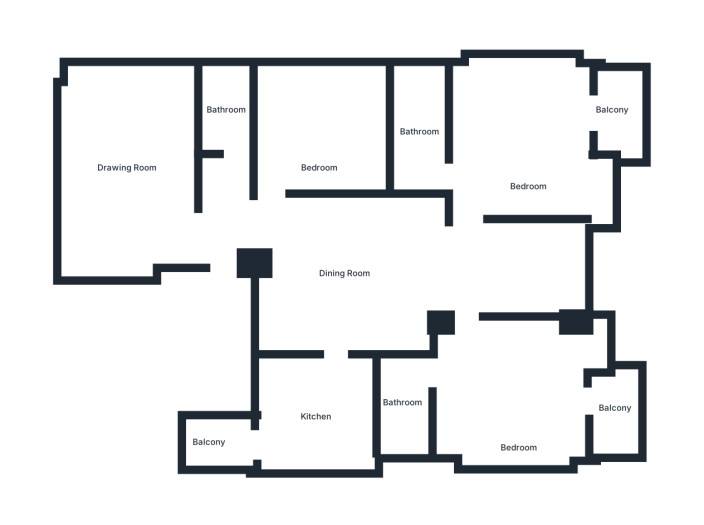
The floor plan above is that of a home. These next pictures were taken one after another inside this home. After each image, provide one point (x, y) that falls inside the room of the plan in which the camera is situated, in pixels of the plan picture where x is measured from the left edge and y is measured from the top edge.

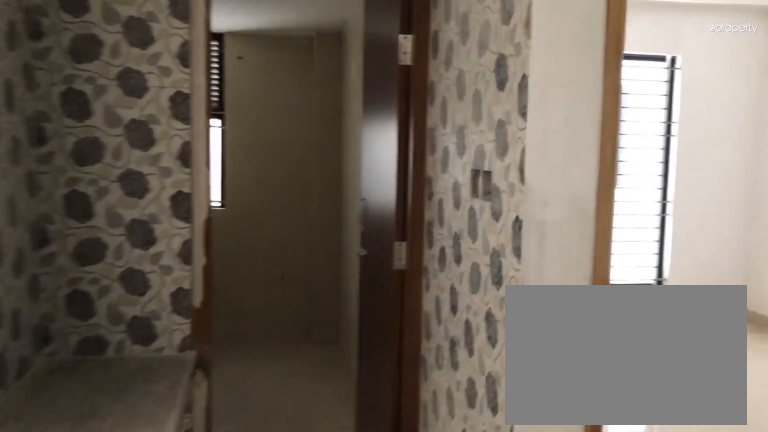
(291, 230)
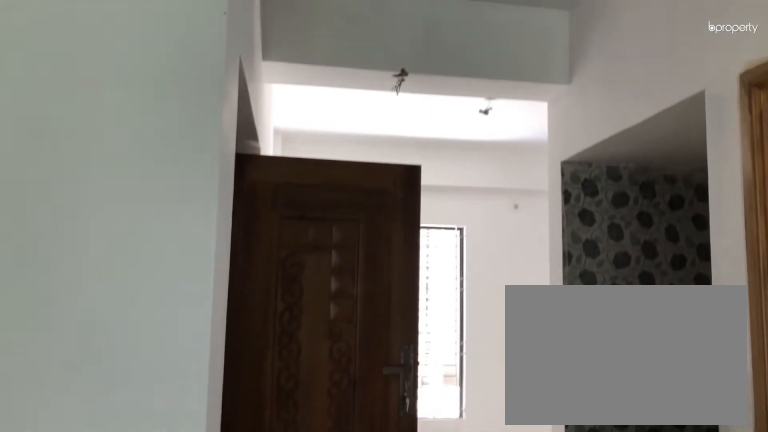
(350, 288)
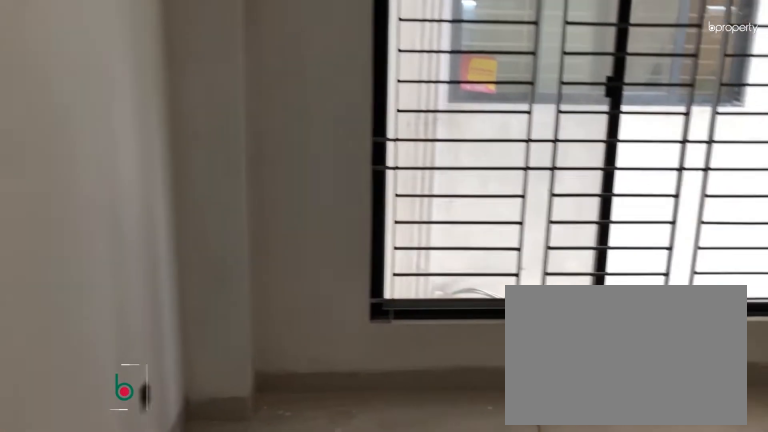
(313, 139)
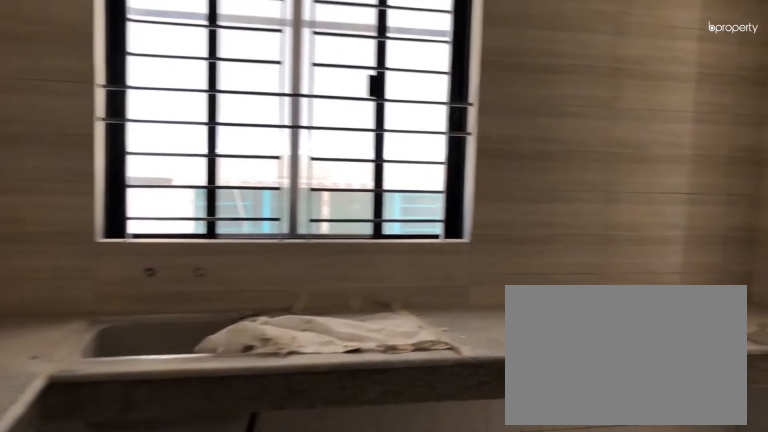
(314, 415)
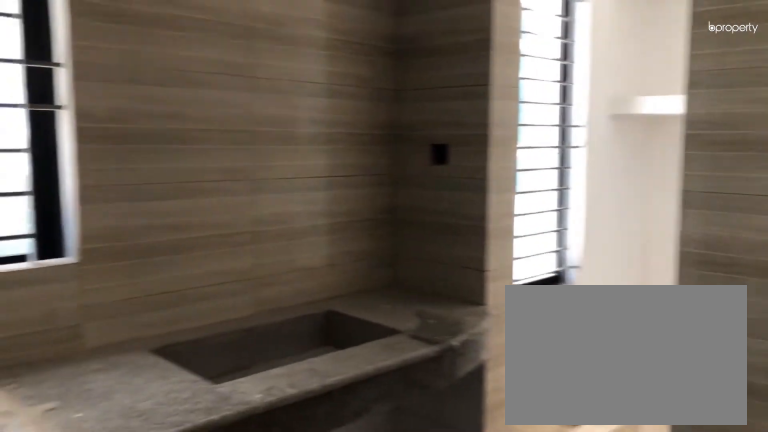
(314, 415)
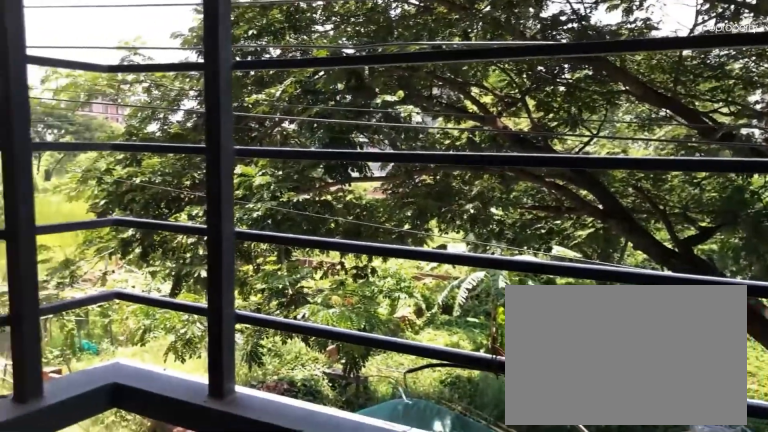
(614, 418)
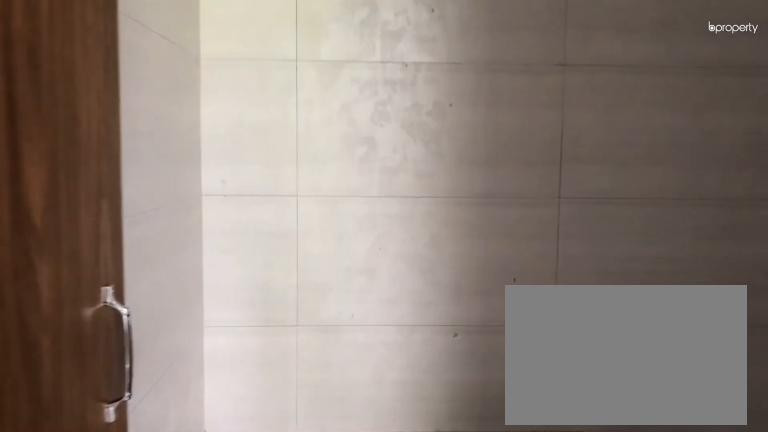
(420, 141)
